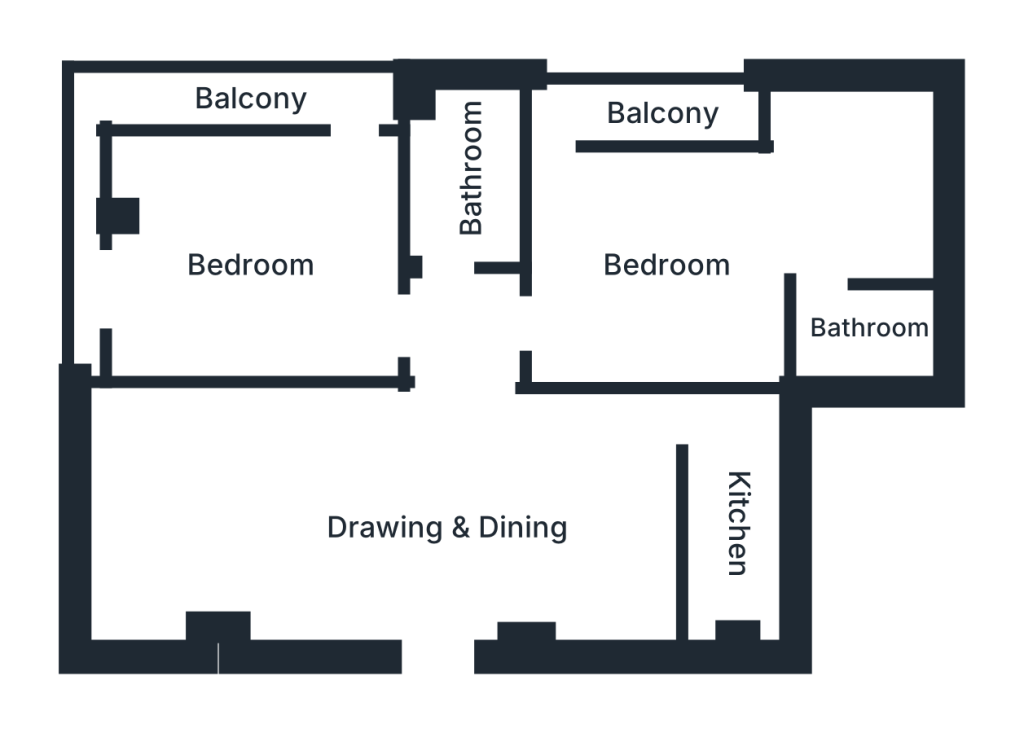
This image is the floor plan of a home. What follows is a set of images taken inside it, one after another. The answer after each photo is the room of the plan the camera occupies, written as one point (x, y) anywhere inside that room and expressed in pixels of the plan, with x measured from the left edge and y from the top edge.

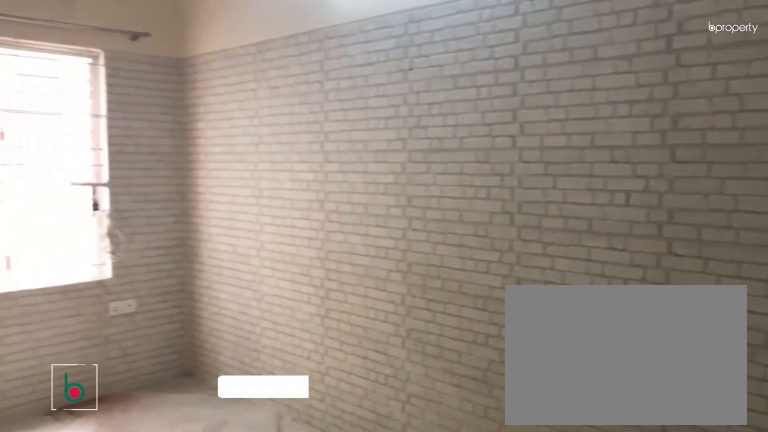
(448, 530)
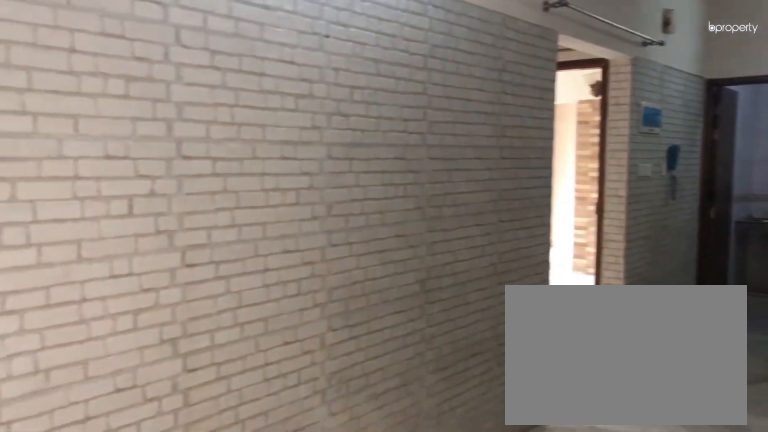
(448, 530)
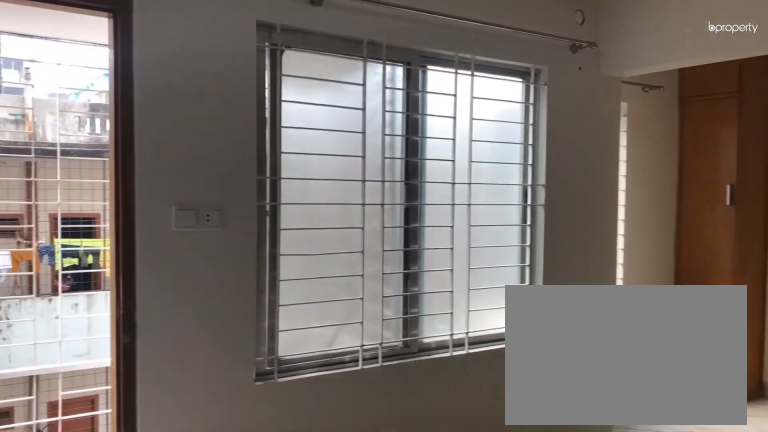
(663, 261)
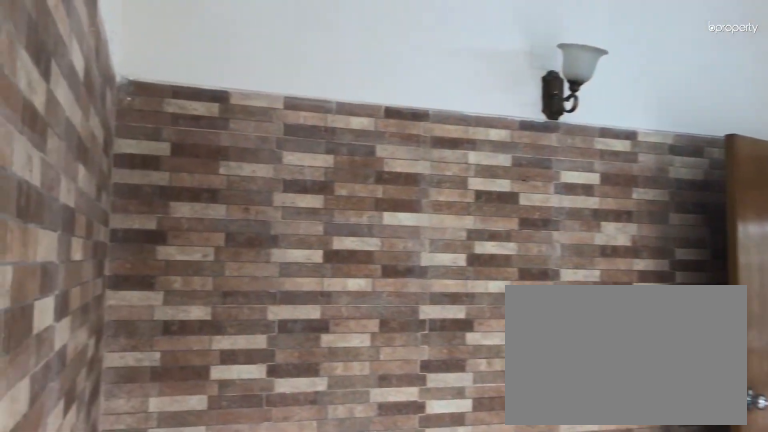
(663, 261)
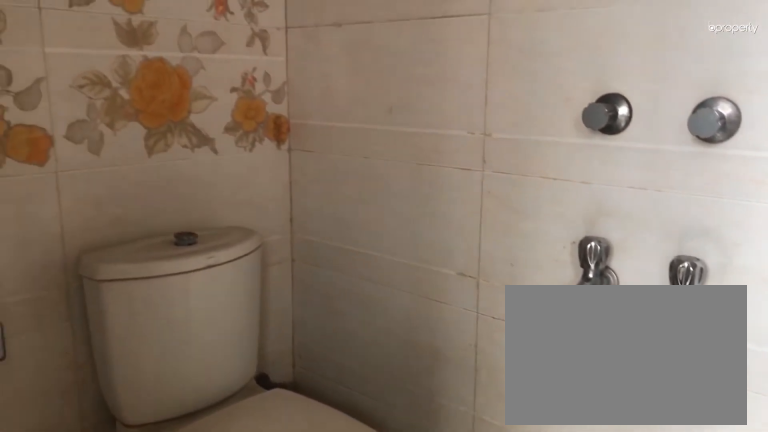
(871, 322)
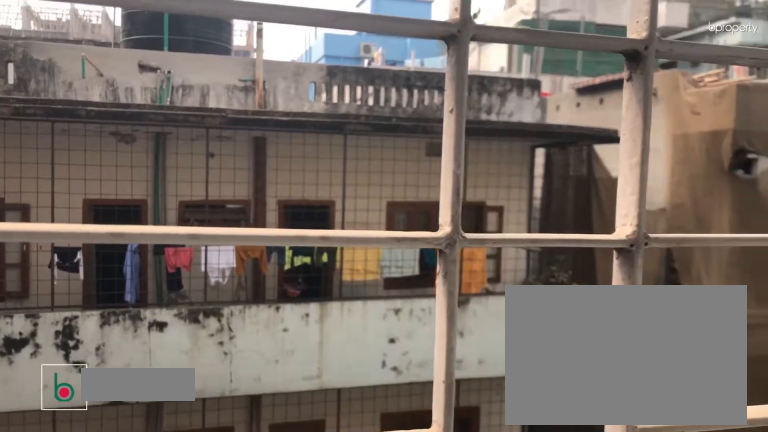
(661, 110)
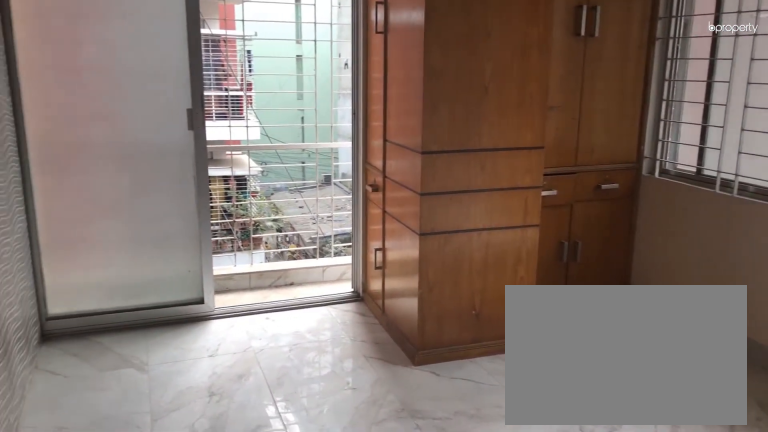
(250, 268)
